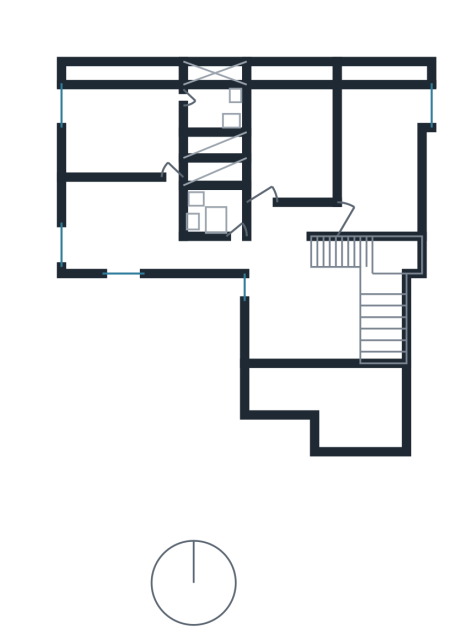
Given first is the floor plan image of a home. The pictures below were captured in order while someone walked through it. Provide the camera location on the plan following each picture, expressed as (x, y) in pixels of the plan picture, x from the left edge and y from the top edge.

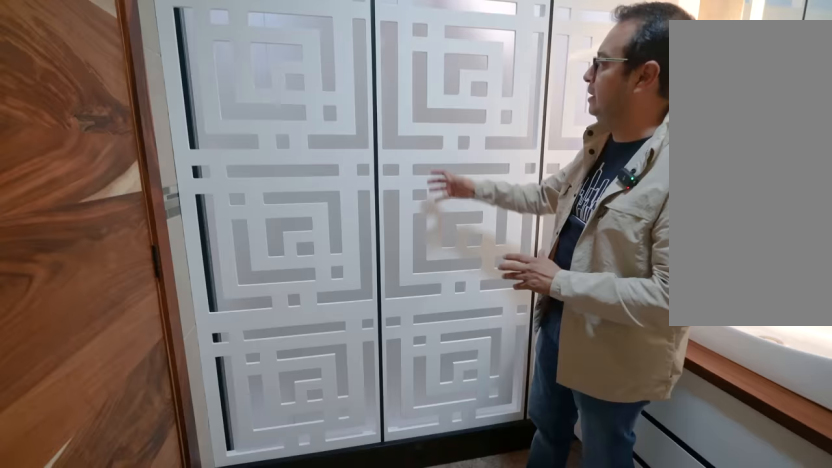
(215, 104)
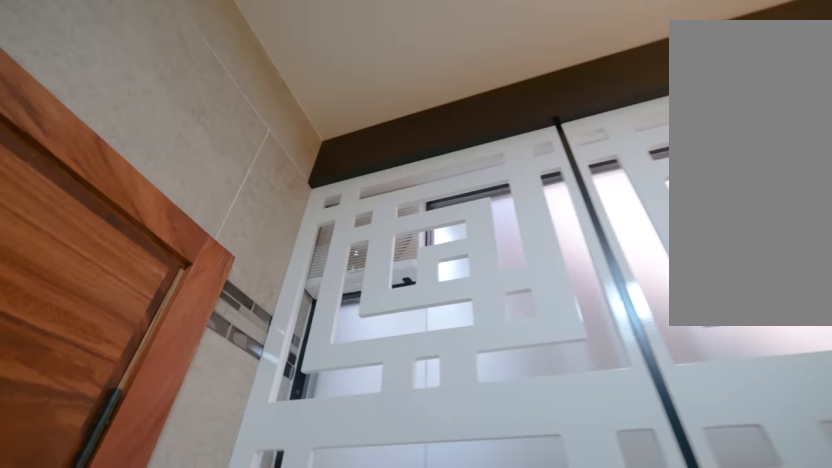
(216, 105)
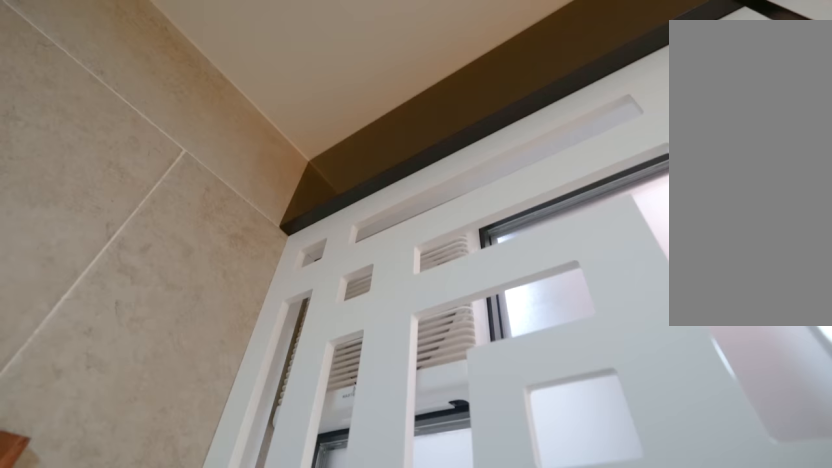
(216, 105)
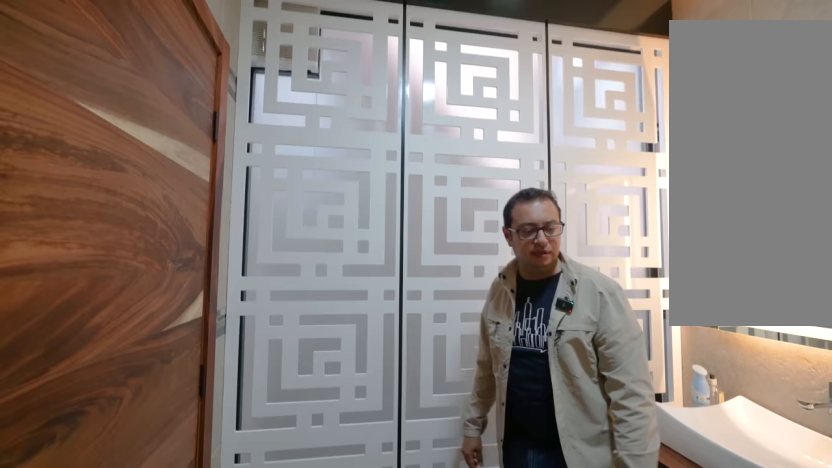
(215, 105)
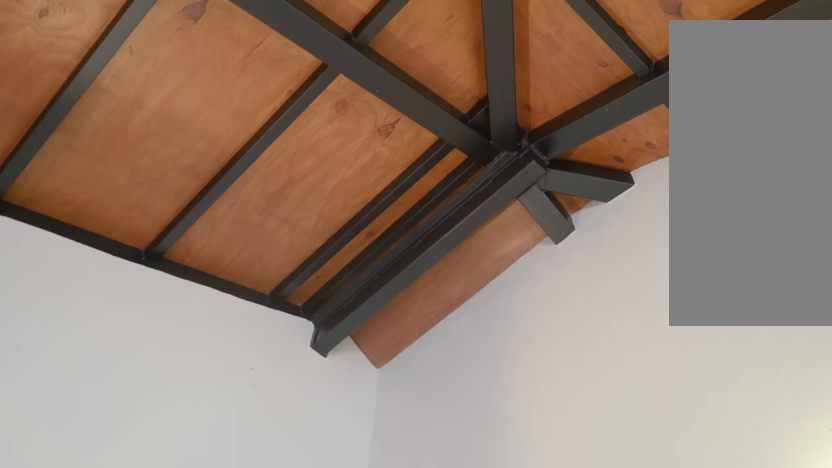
(170, 105)
